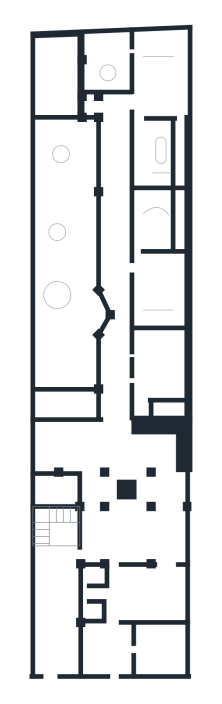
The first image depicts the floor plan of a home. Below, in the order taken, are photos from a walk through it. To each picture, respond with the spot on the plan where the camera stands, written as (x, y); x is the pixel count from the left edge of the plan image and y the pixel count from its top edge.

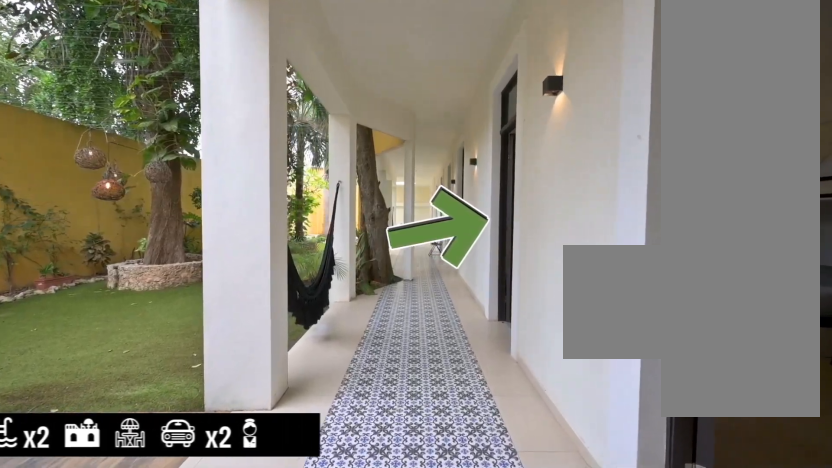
(144, 367)
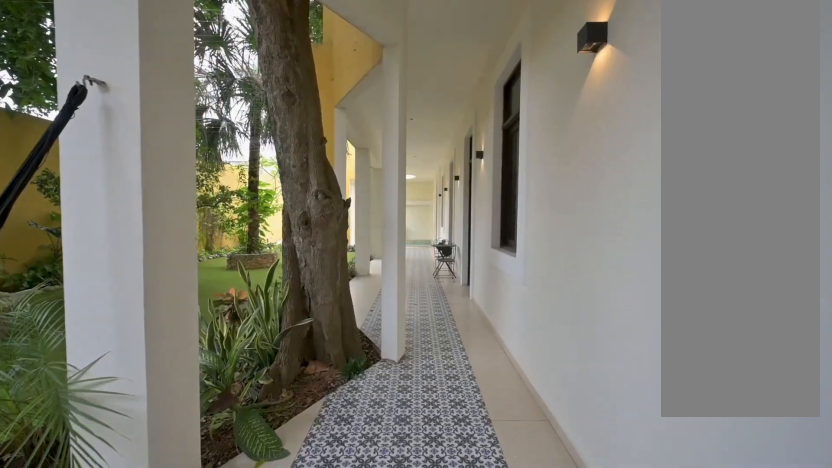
(112, 328)
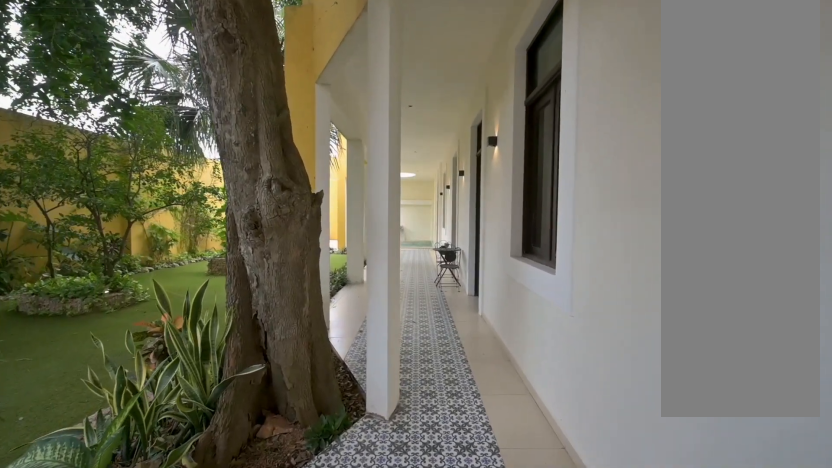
(112, 328)
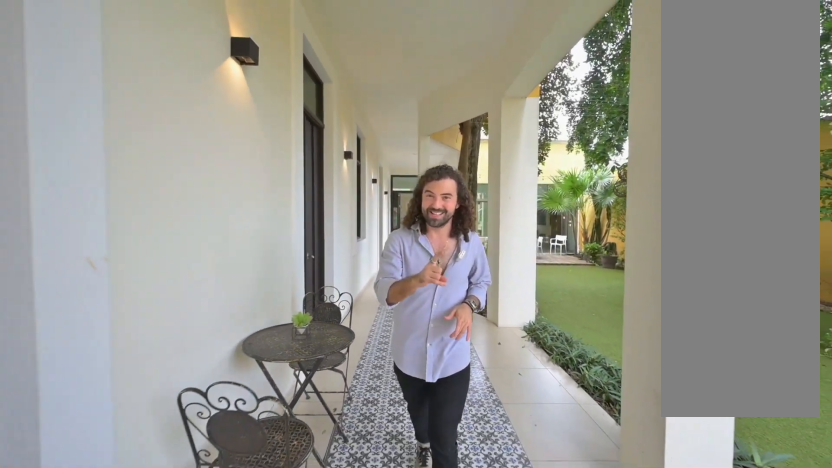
(123, 186)
